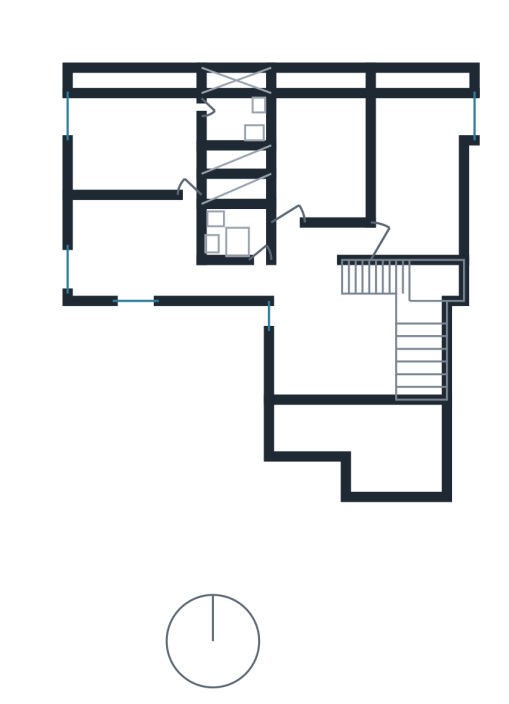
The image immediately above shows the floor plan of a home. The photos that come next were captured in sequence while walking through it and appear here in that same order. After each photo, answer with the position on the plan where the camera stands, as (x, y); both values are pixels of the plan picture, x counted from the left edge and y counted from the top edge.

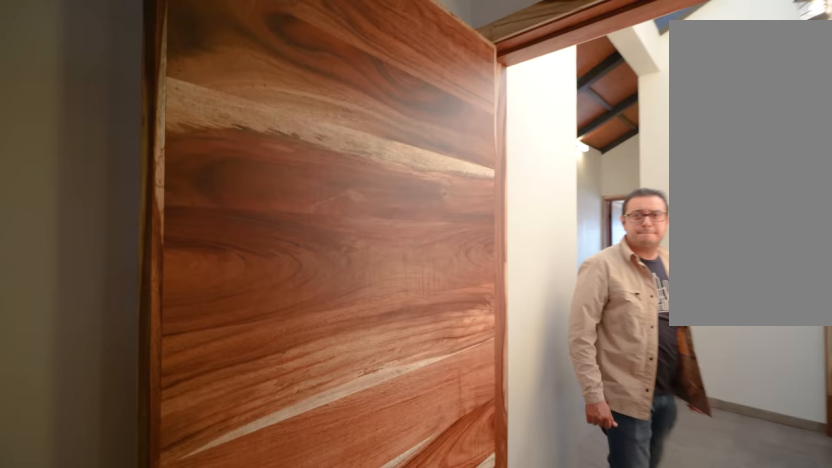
(424, 229)
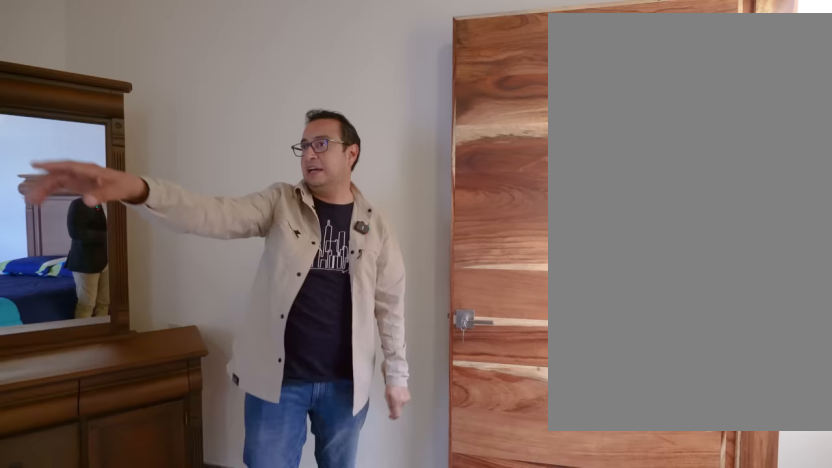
(400, 237)
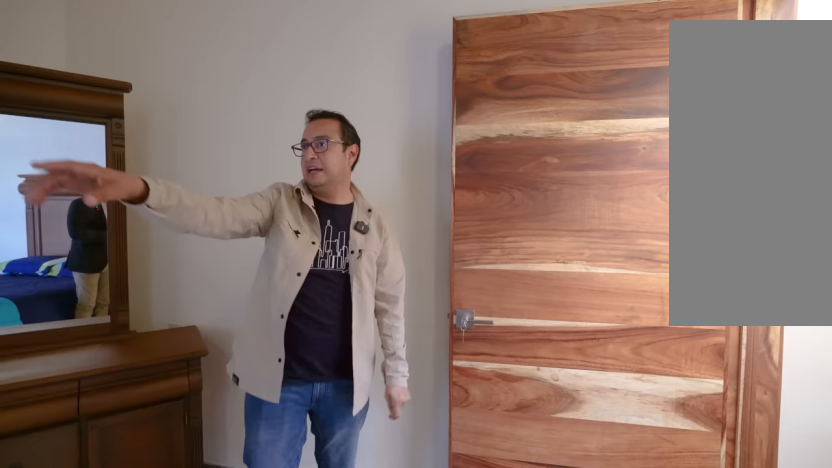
(400, 237)
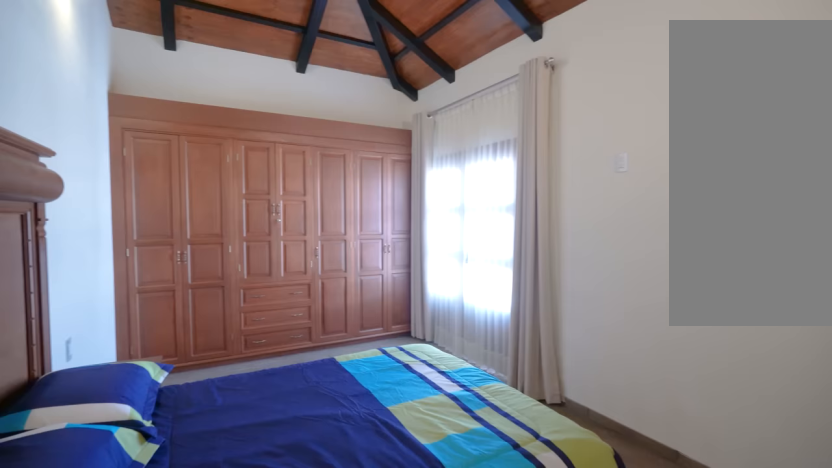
(400, 236)
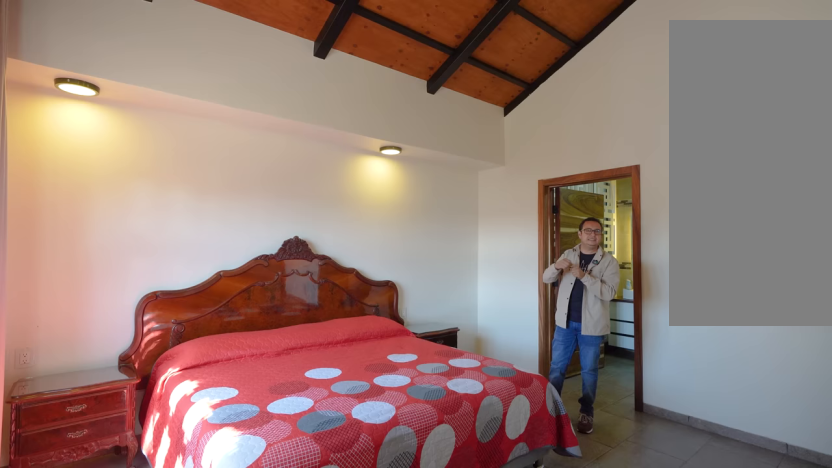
(138, 173)
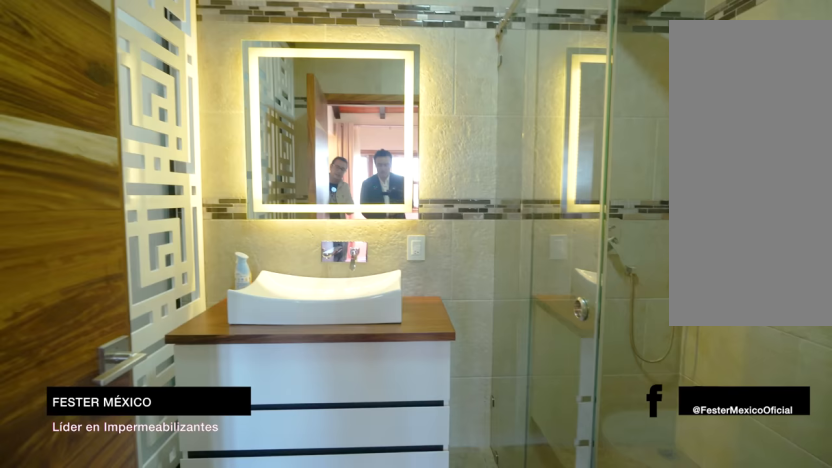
(181, 114)
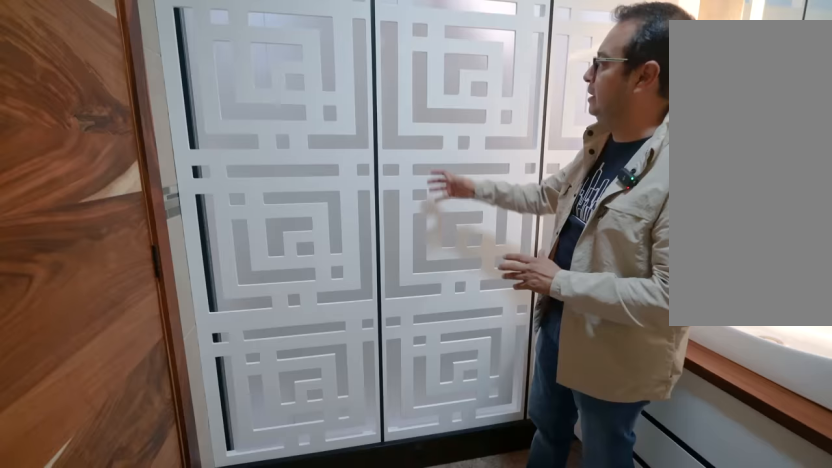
(237, 115)
